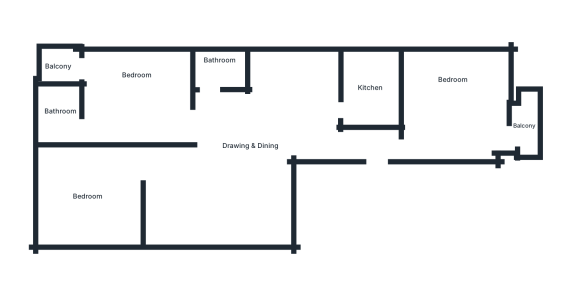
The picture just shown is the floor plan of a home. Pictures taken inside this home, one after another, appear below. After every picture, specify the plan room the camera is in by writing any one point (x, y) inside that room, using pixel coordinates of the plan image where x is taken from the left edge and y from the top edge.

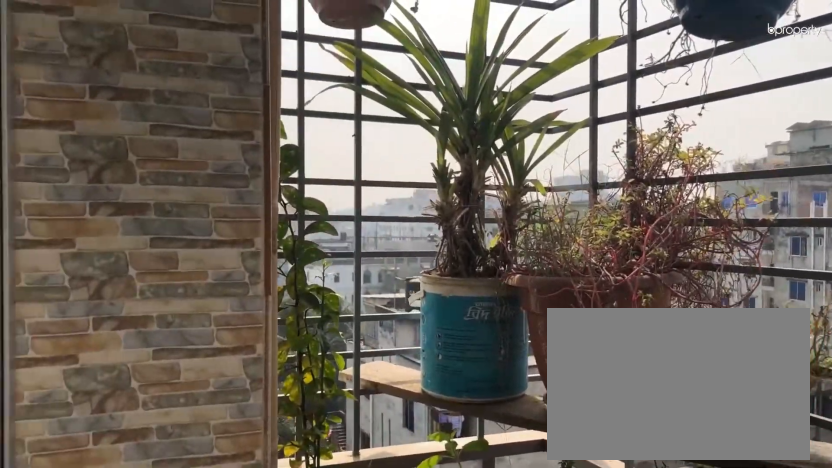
(524, 124)
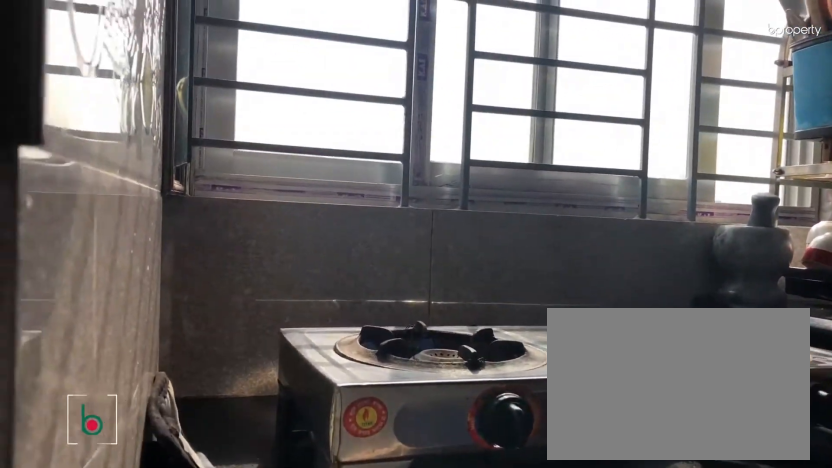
(372, 85)
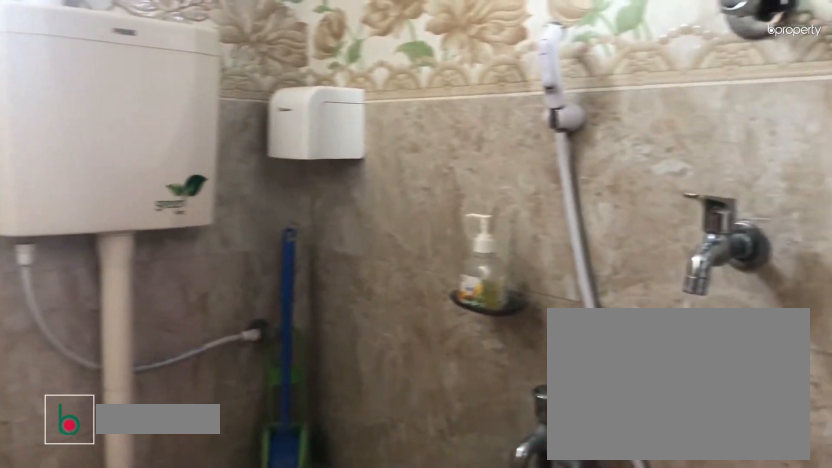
(218, 75)
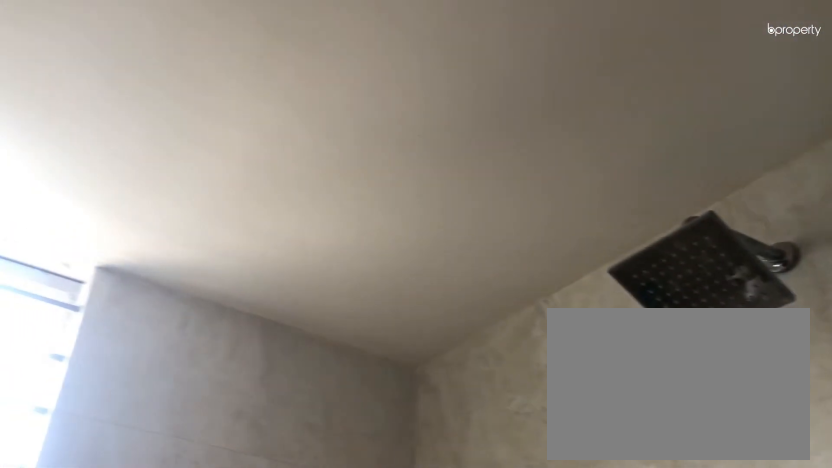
(218, 75)
